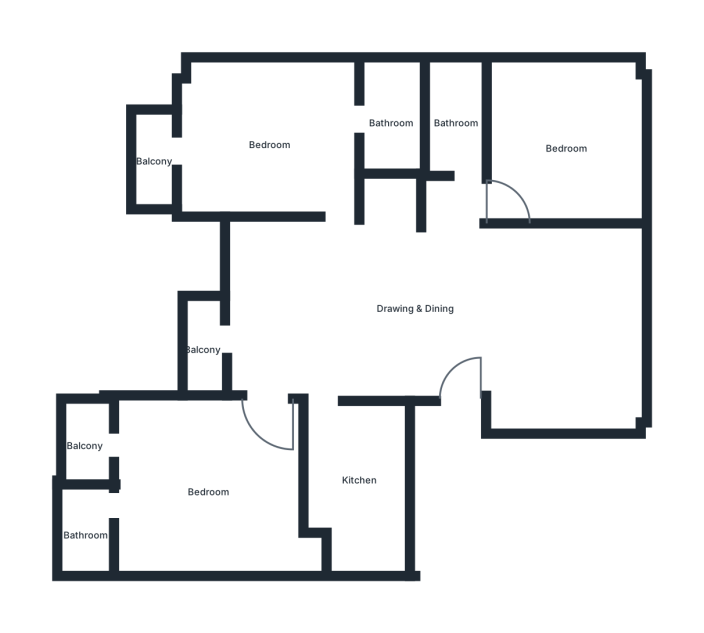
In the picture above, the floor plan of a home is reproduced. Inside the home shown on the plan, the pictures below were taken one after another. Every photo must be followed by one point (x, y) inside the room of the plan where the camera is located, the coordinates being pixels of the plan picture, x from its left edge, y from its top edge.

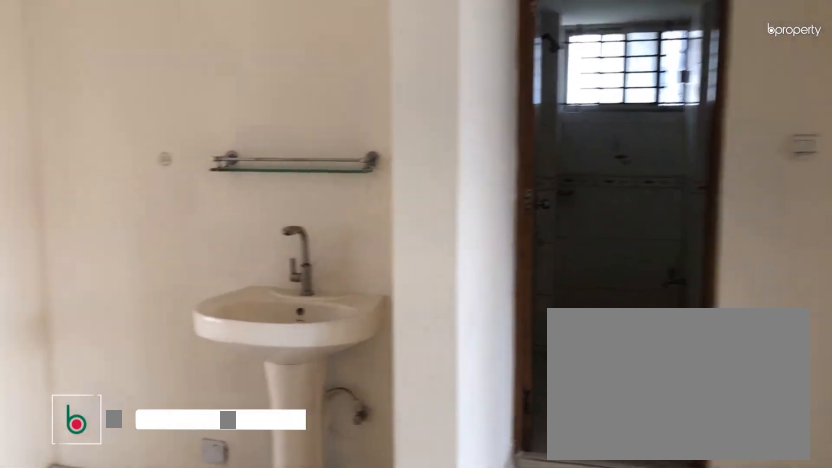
(416, 311)
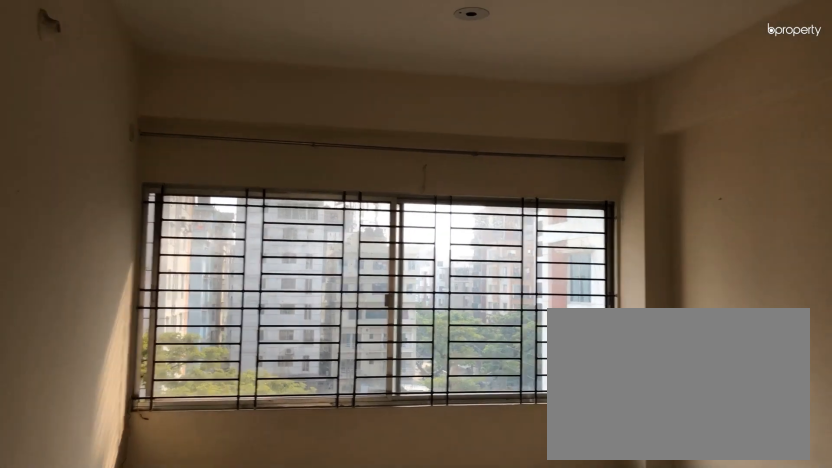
(416, 311)
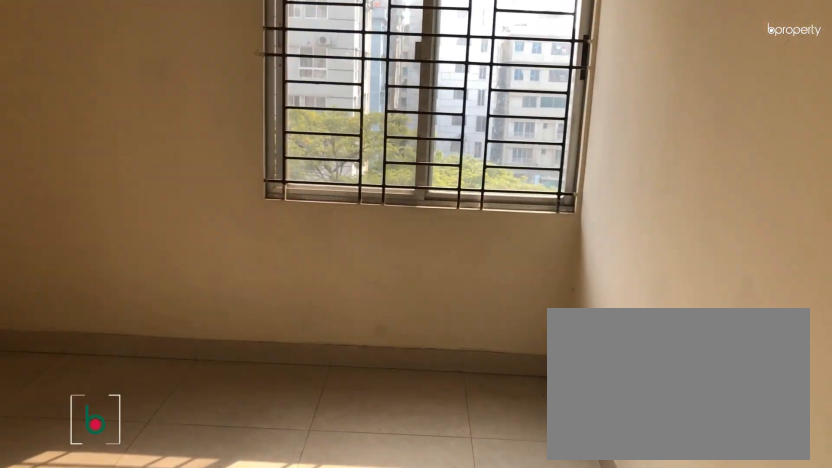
(568, 148)
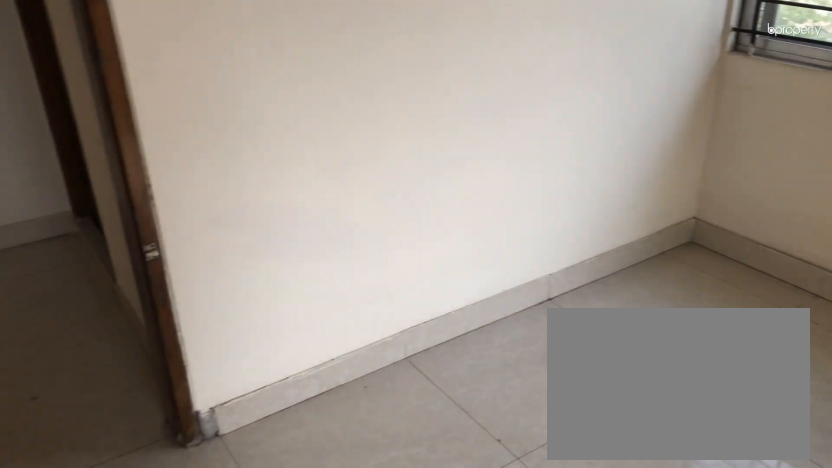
(568, 148)
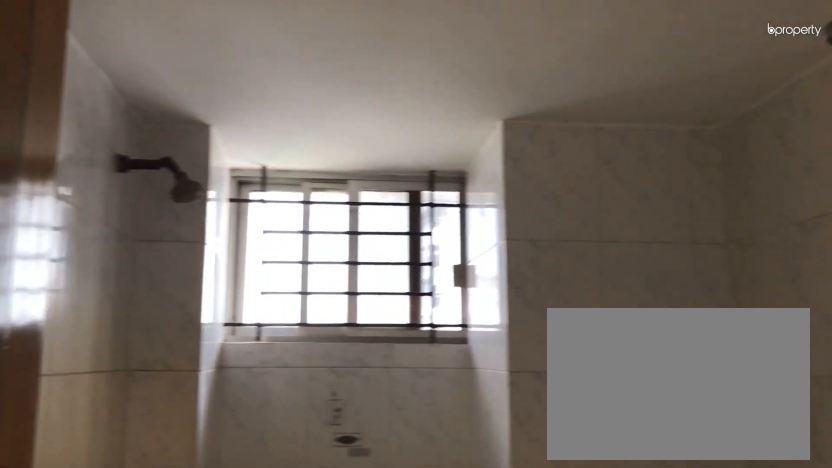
(457, 122)
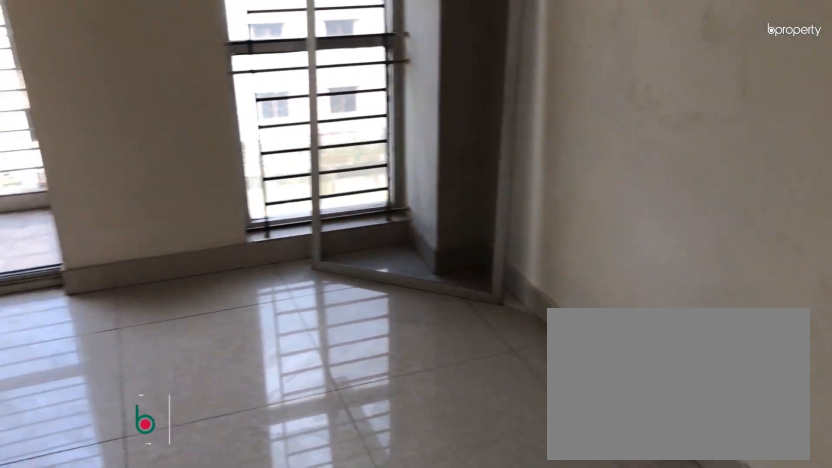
(271, 144)
